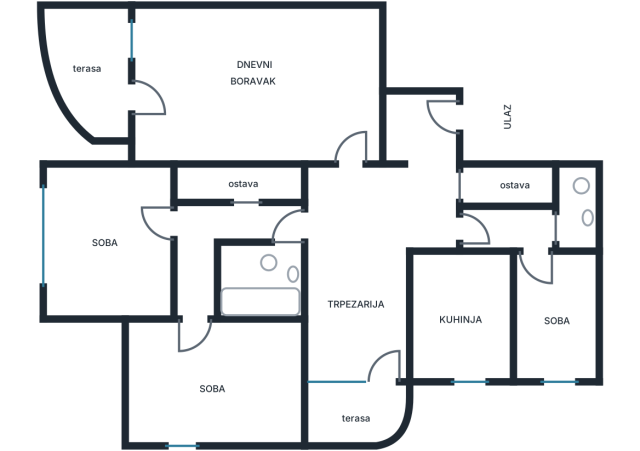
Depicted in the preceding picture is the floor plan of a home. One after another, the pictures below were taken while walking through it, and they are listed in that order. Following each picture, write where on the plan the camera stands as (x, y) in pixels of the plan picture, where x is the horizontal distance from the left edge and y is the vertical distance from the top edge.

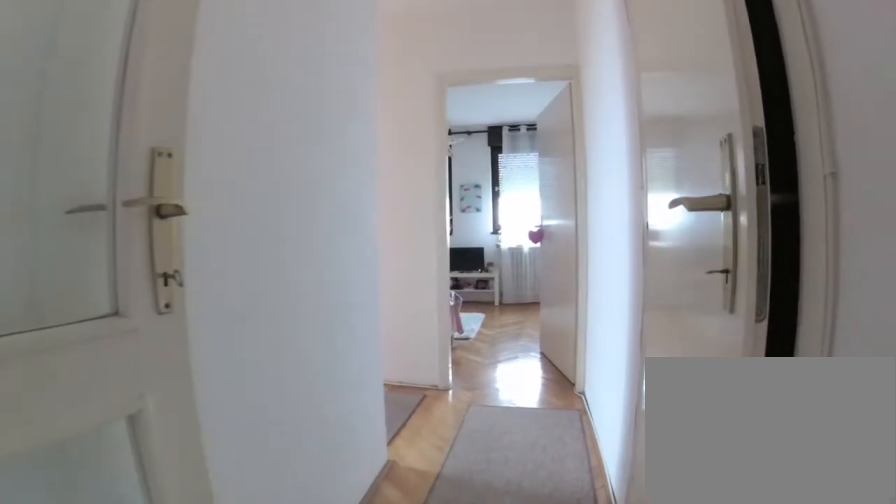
(300, 229)
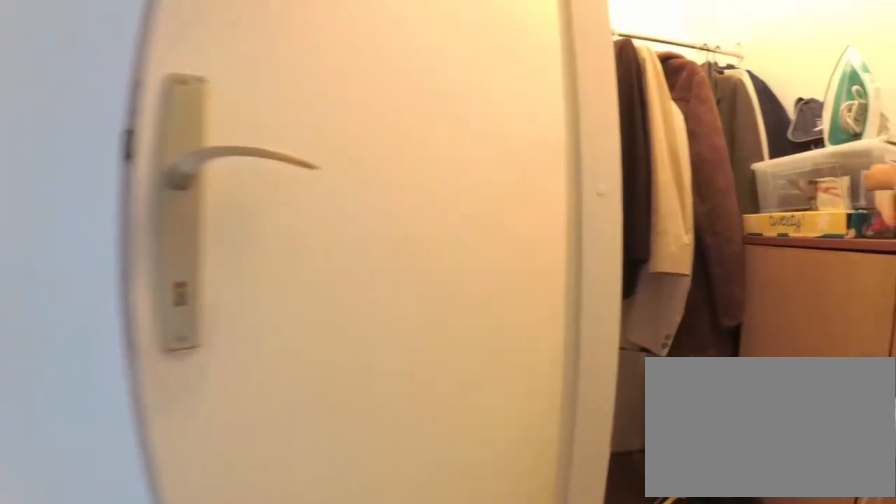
(275, 227)
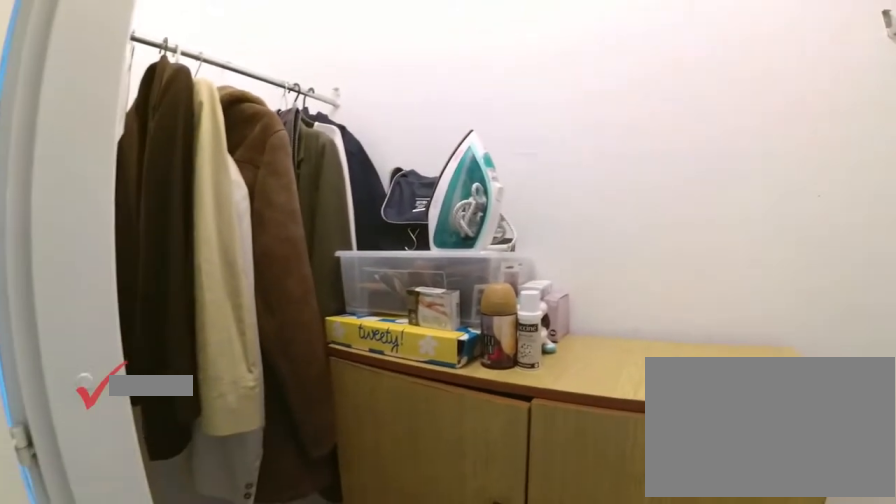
(264, 221)
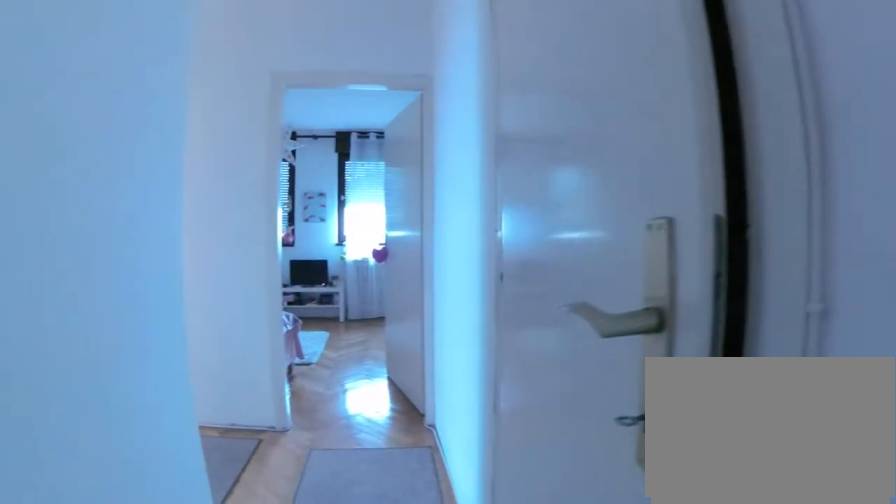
(294, 224)
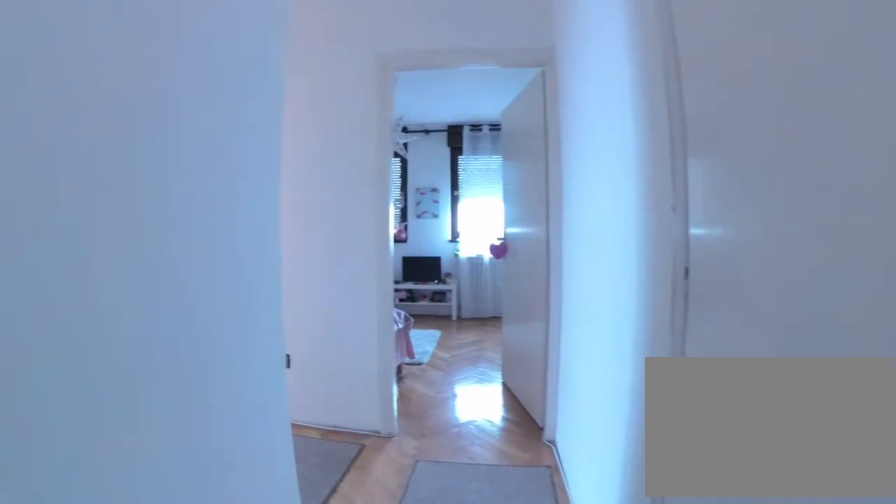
(288, 224)
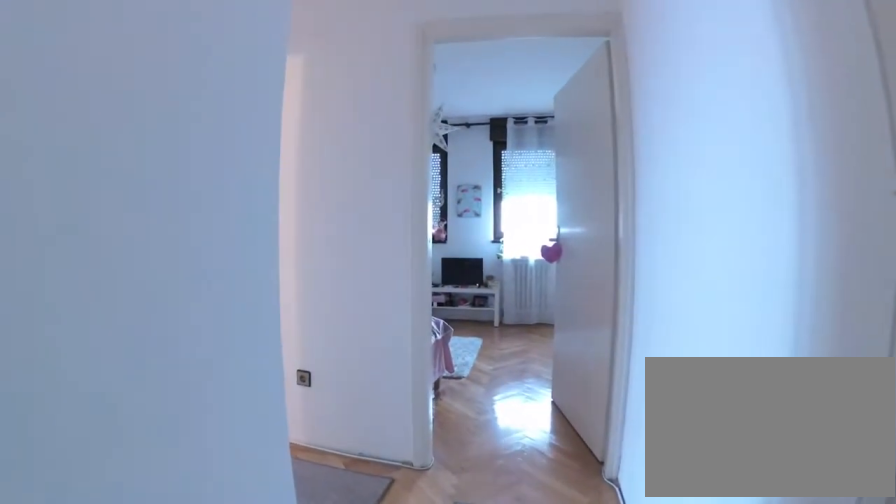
(269, 224)
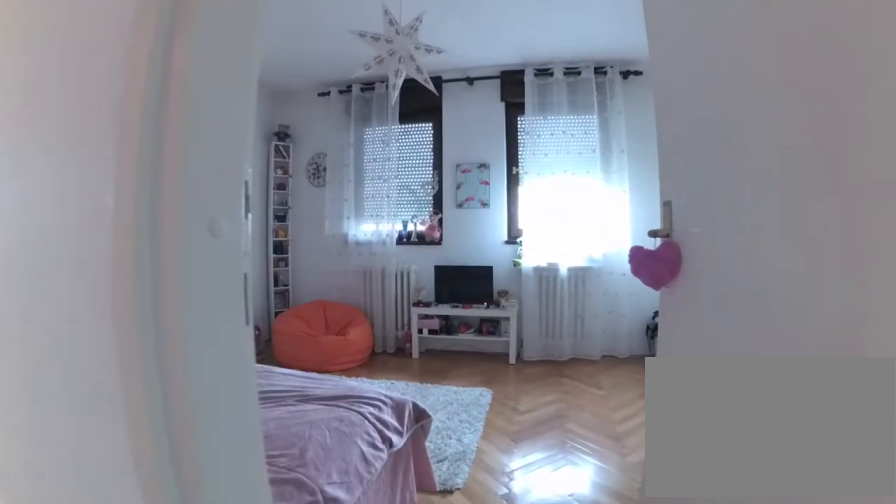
(206, 223)
